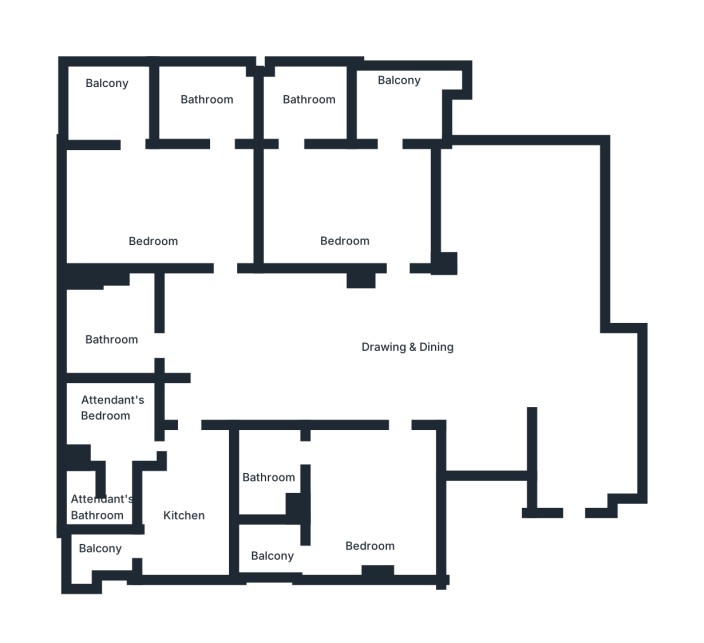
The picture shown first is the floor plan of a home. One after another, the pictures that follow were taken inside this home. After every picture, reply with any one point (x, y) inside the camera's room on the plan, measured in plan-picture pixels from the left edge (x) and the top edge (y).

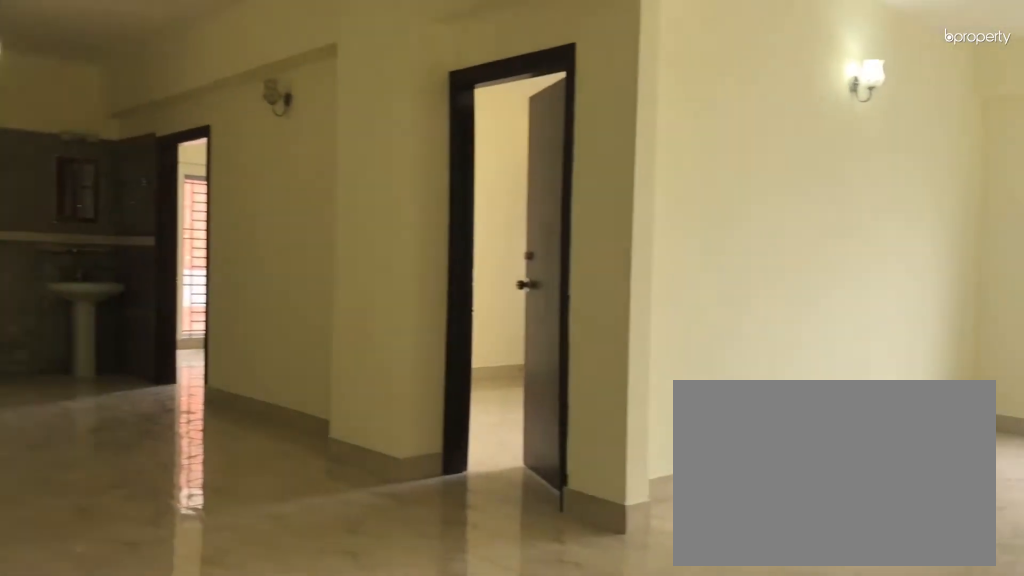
(444, 358)
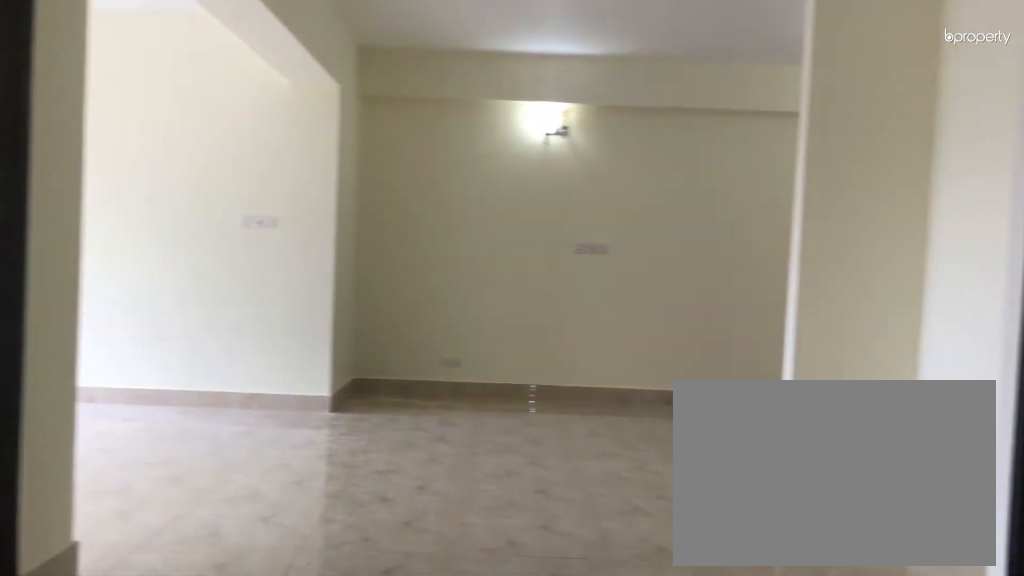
(445, 358)
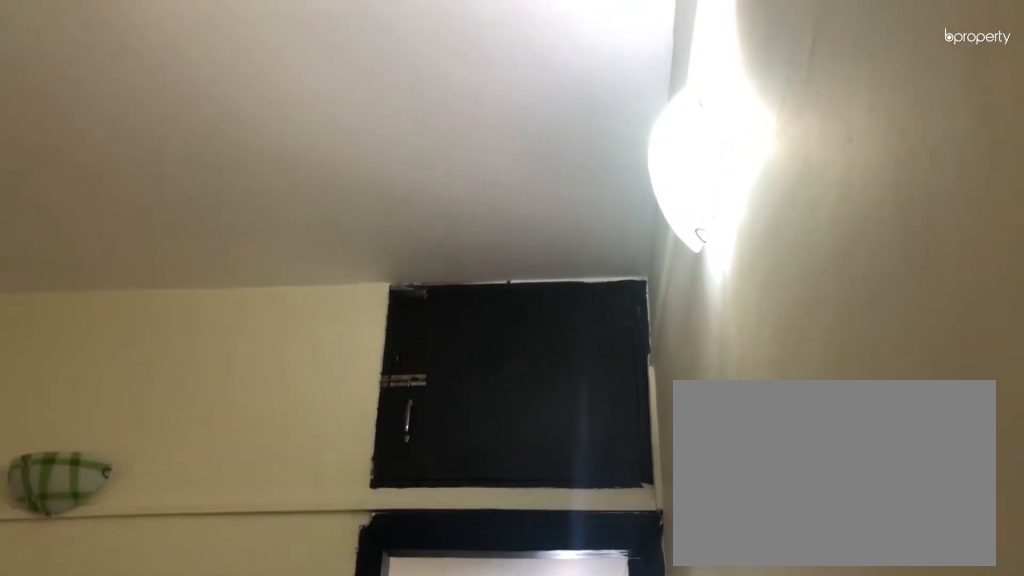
(366, 493)
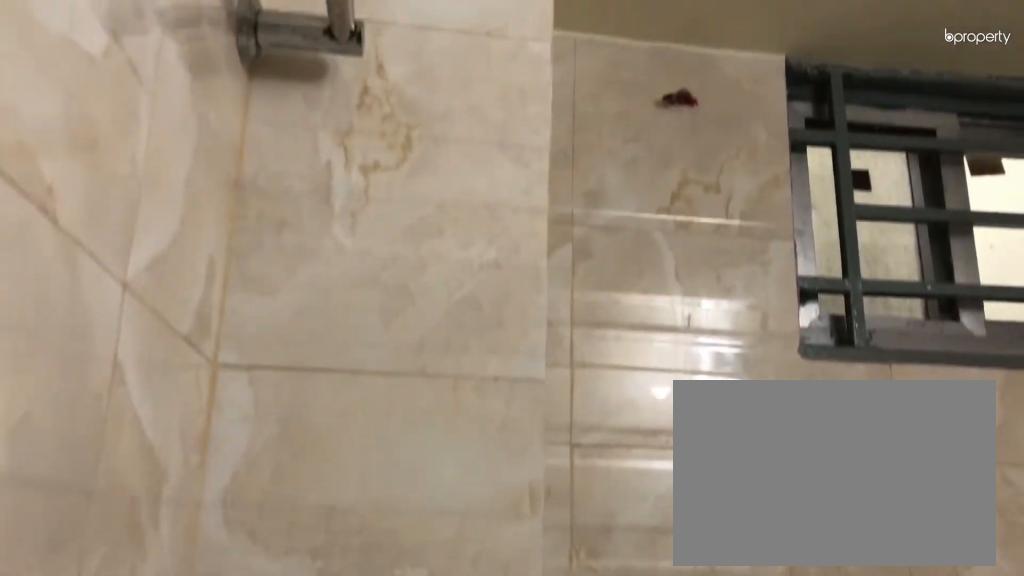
(268, 480)
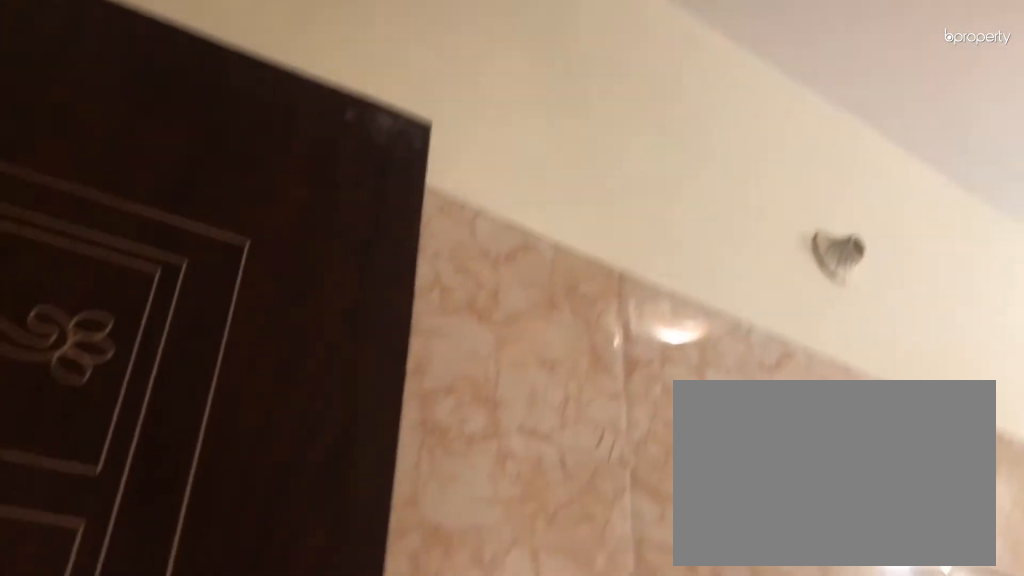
(190, 509)
